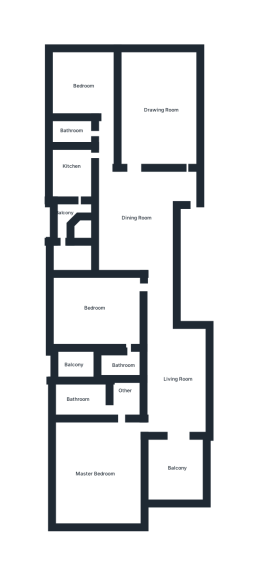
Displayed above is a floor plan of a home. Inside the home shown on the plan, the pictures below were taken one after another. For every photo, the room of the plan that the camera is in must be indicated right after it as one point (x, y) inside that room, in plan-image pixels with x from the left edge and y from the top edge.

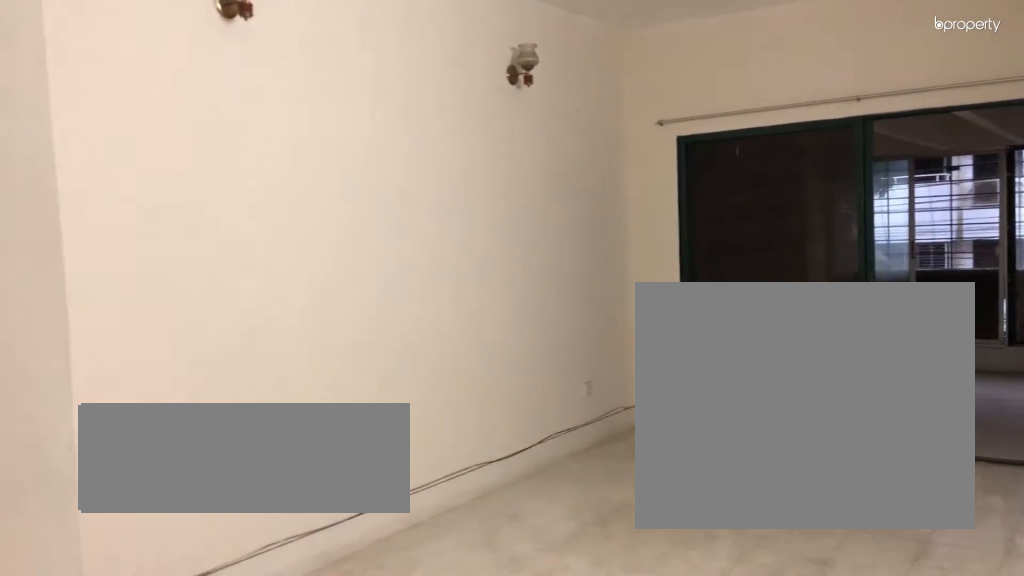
(179, 380)
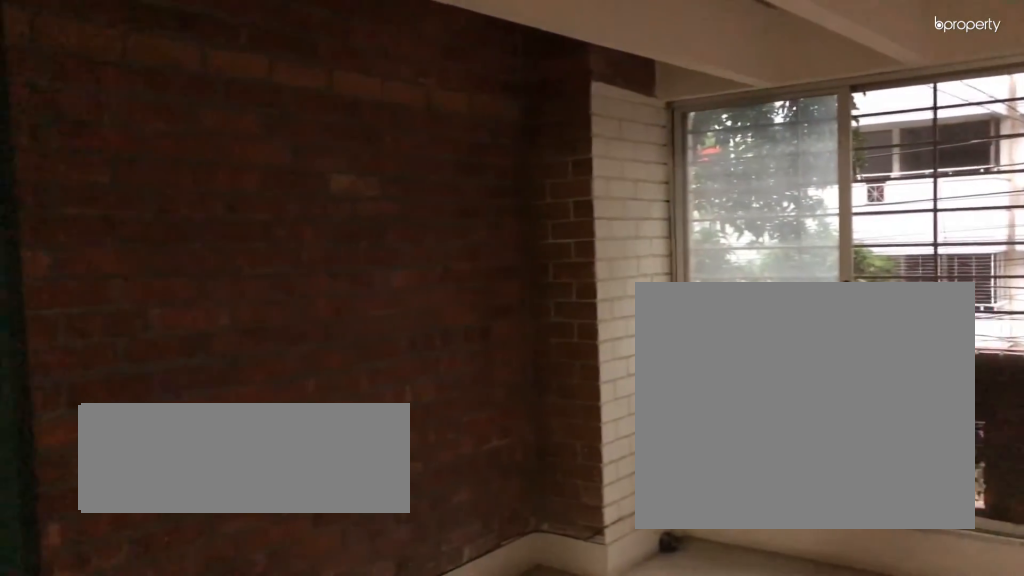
(175, 468)
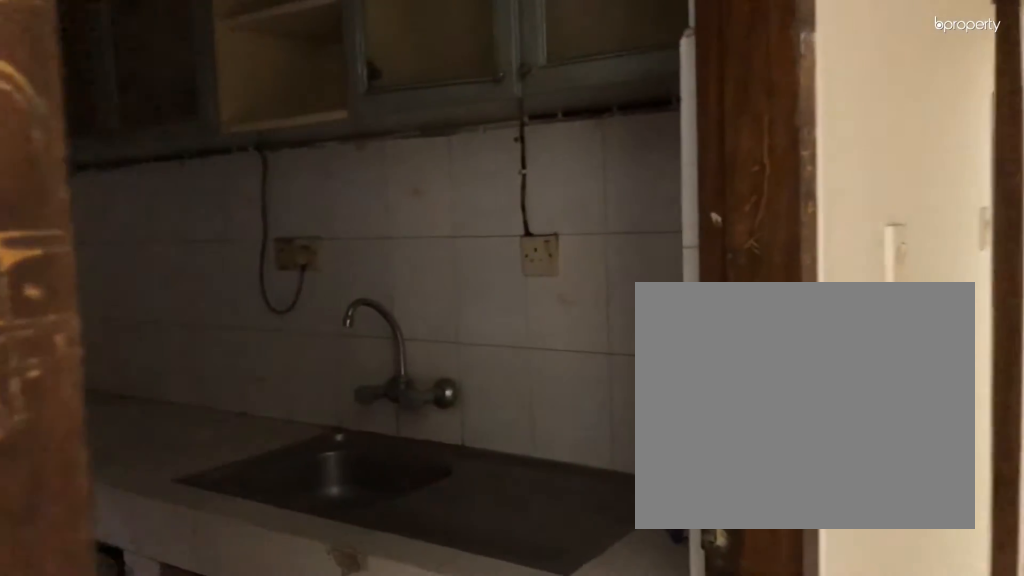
(76, 179)
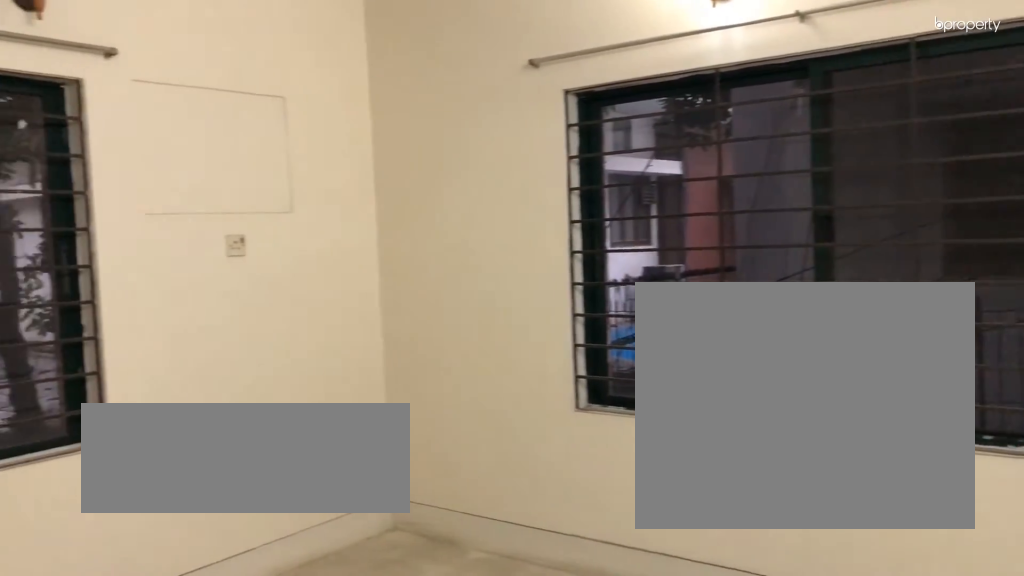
(84, 85)
